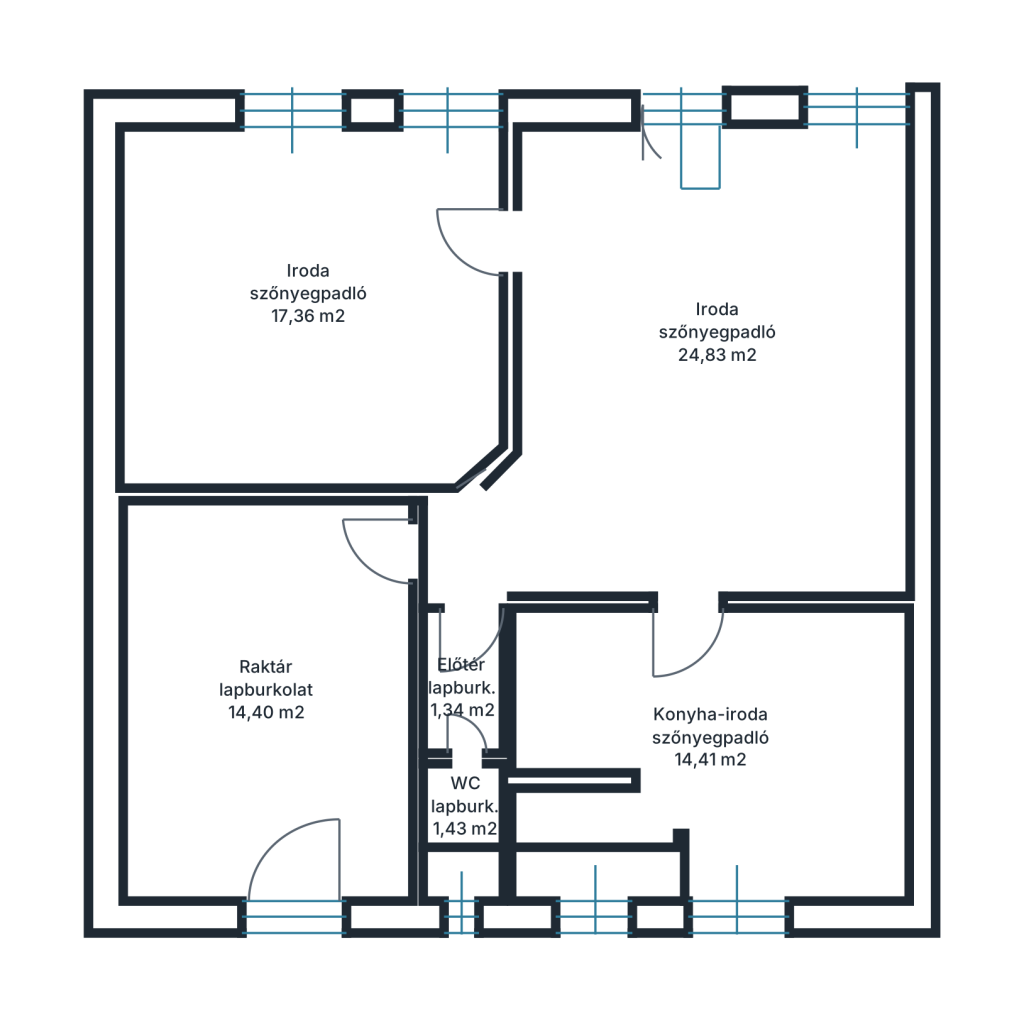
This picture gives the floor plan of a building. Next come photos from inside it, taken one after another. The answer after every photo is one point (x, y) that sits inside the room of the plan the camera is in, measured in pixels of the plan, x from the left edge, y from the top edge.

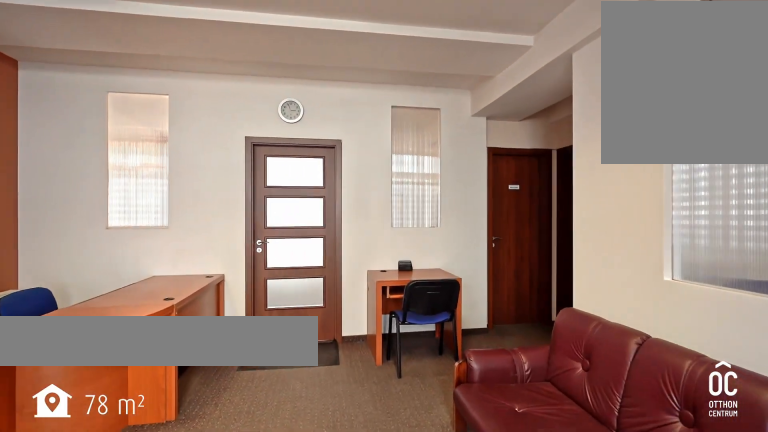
(709, 344)
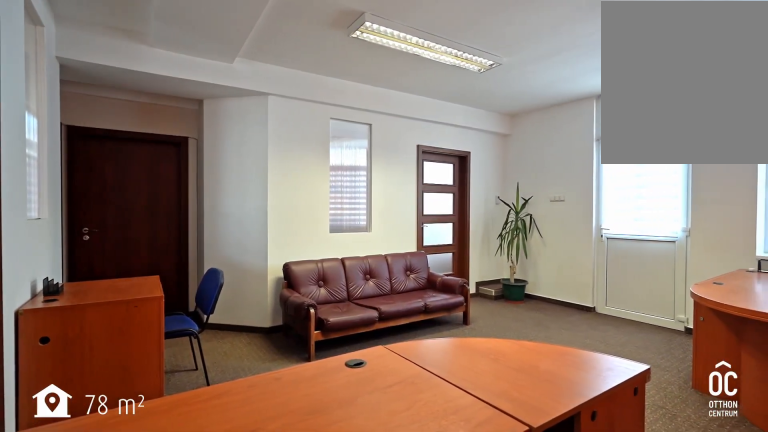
(708, 344)
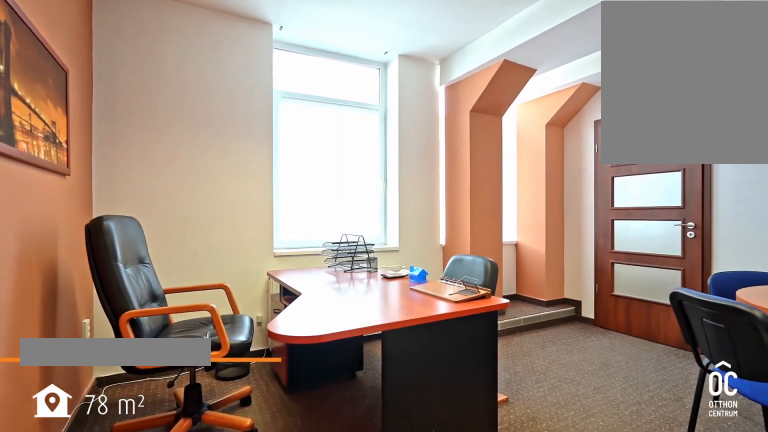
(310, 299)
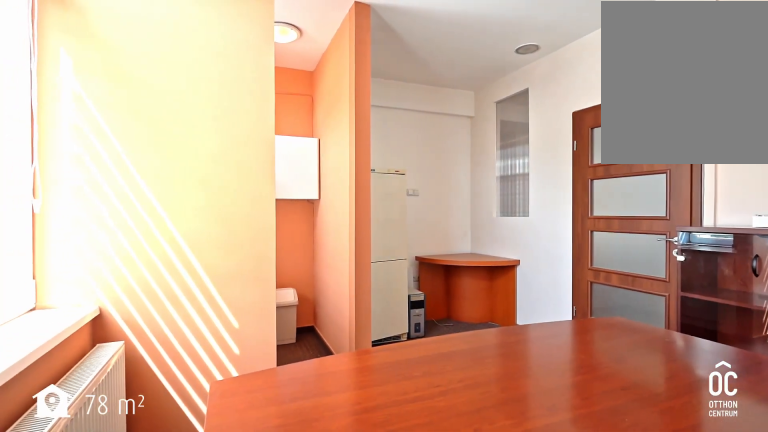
(715, 739)
